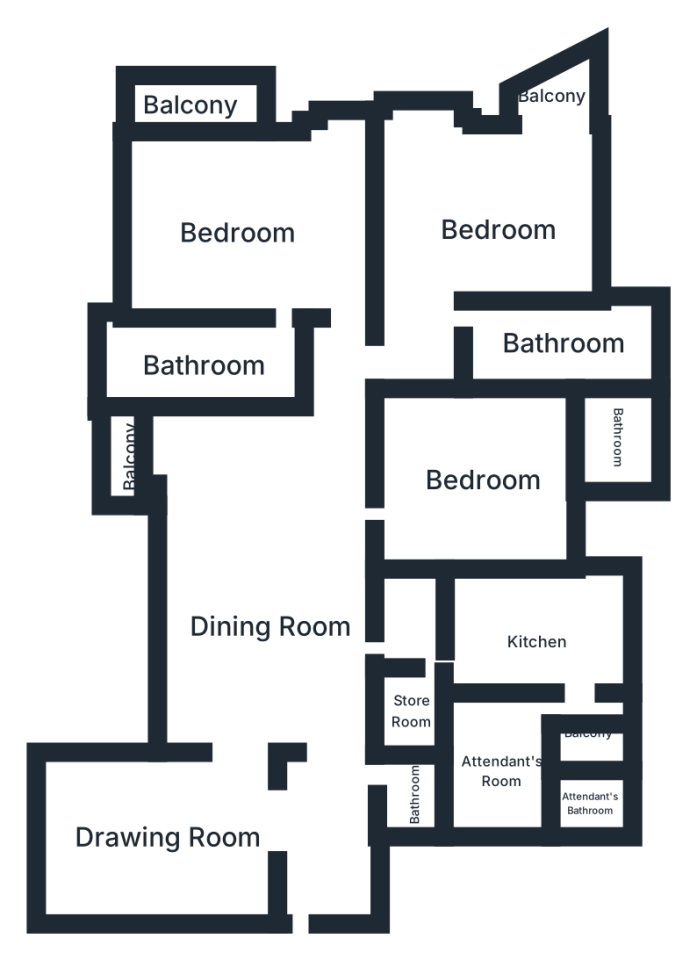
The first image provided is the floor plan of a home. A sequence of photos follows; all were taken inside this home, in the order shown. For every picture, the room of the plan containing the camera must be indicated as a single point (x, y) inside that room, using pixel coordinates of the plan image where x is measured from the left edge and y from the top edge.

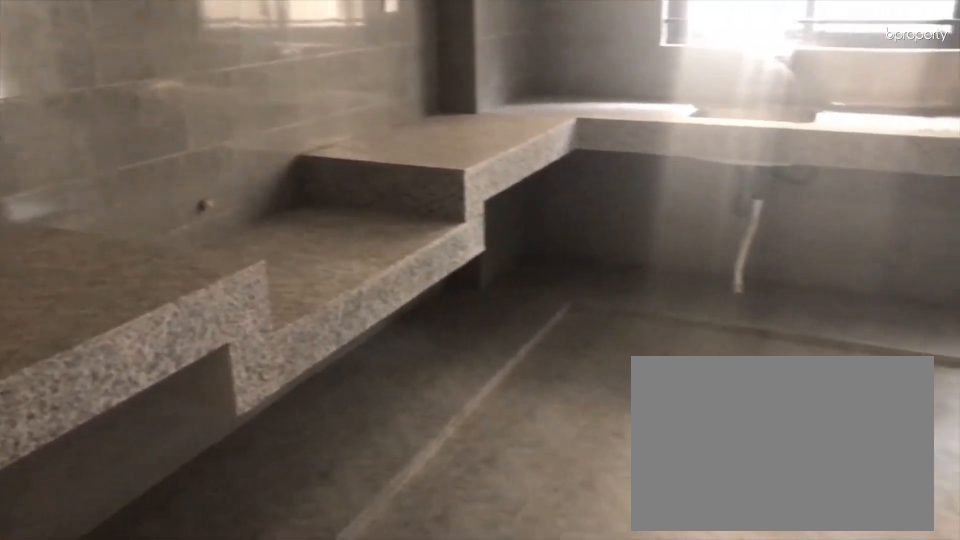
(544, 645)
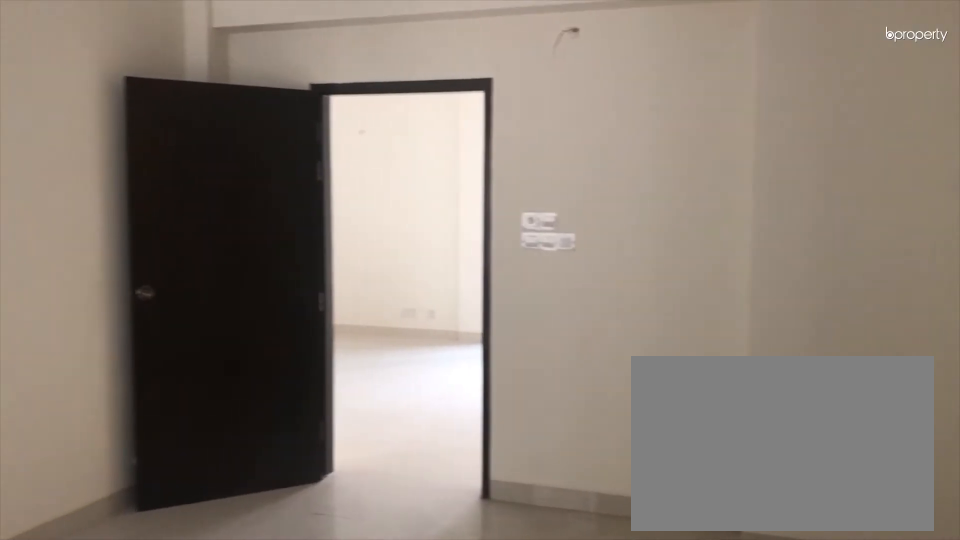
(481, 474)
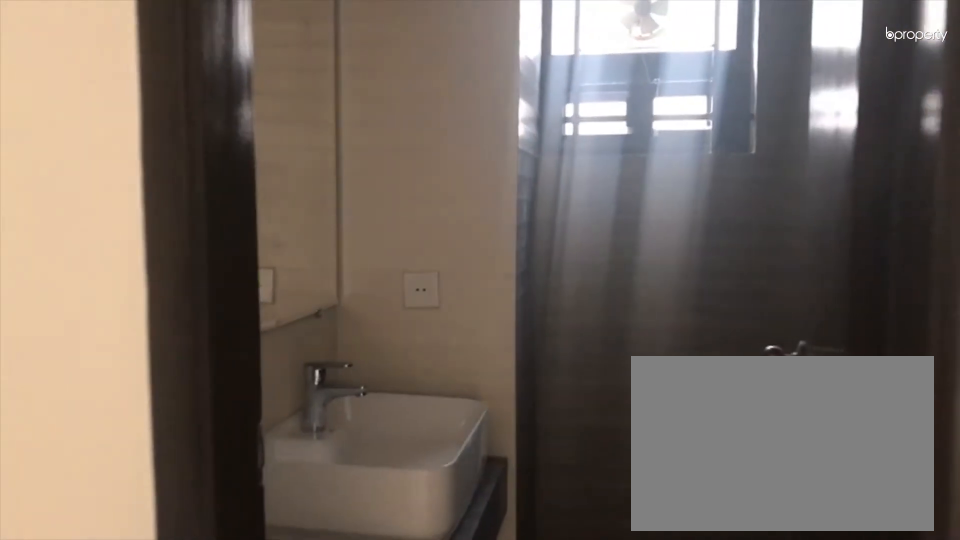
(617, 438)
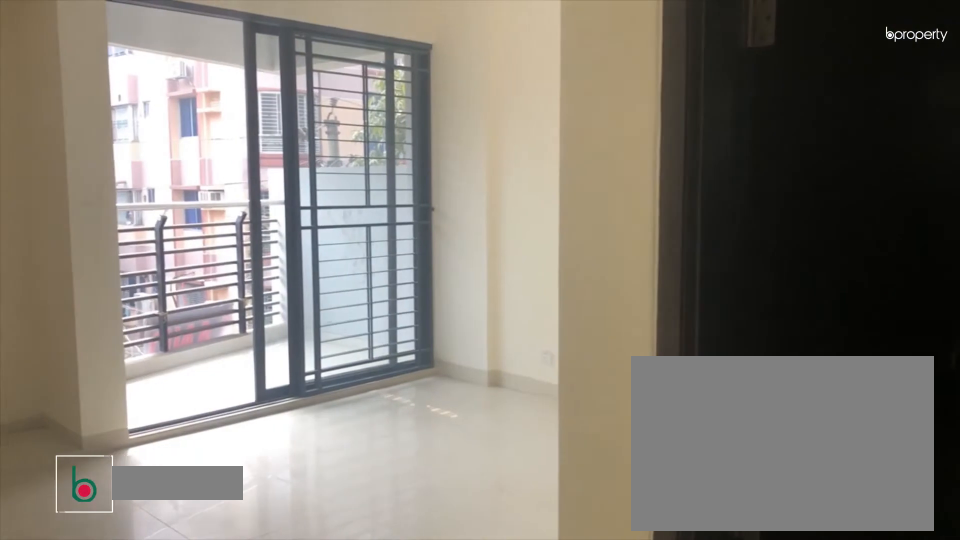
(498, 236)
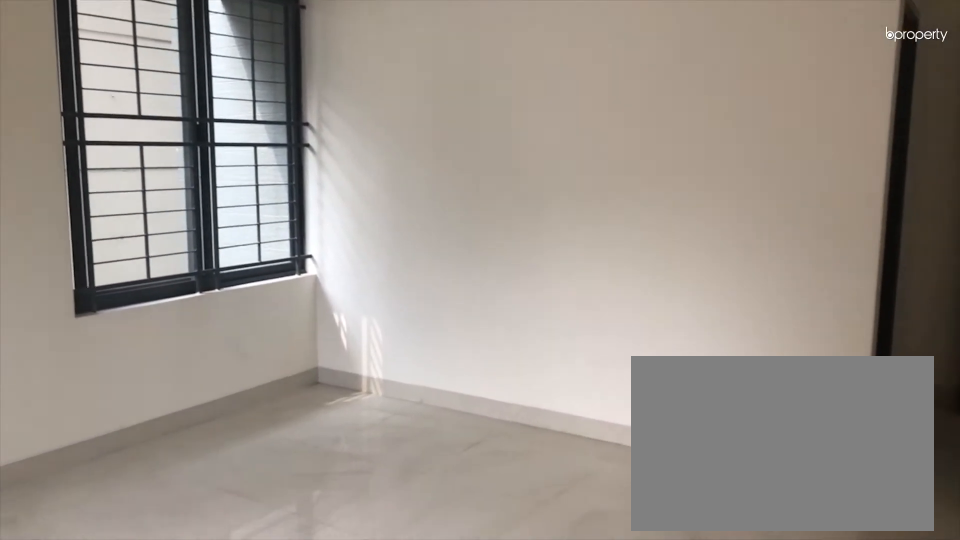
(499, 237)
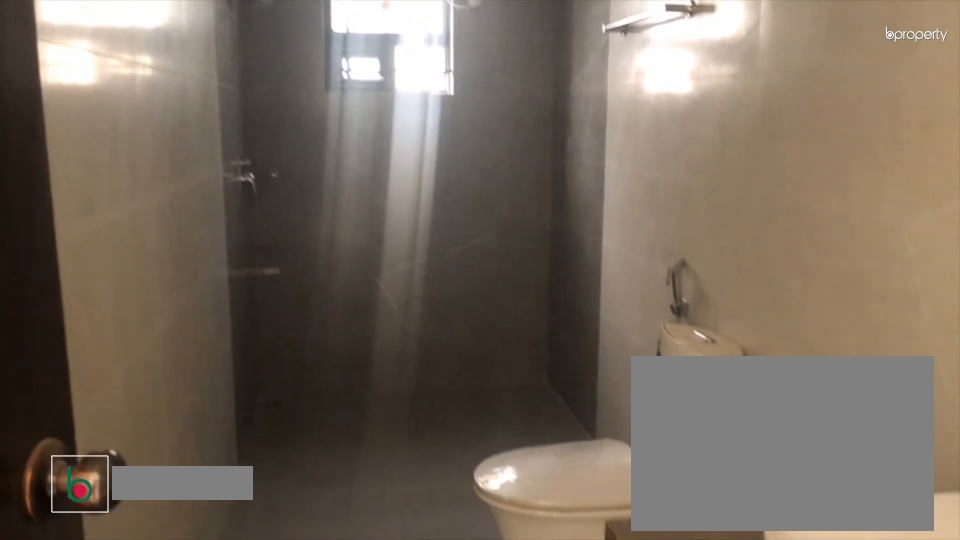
(559, 353)
